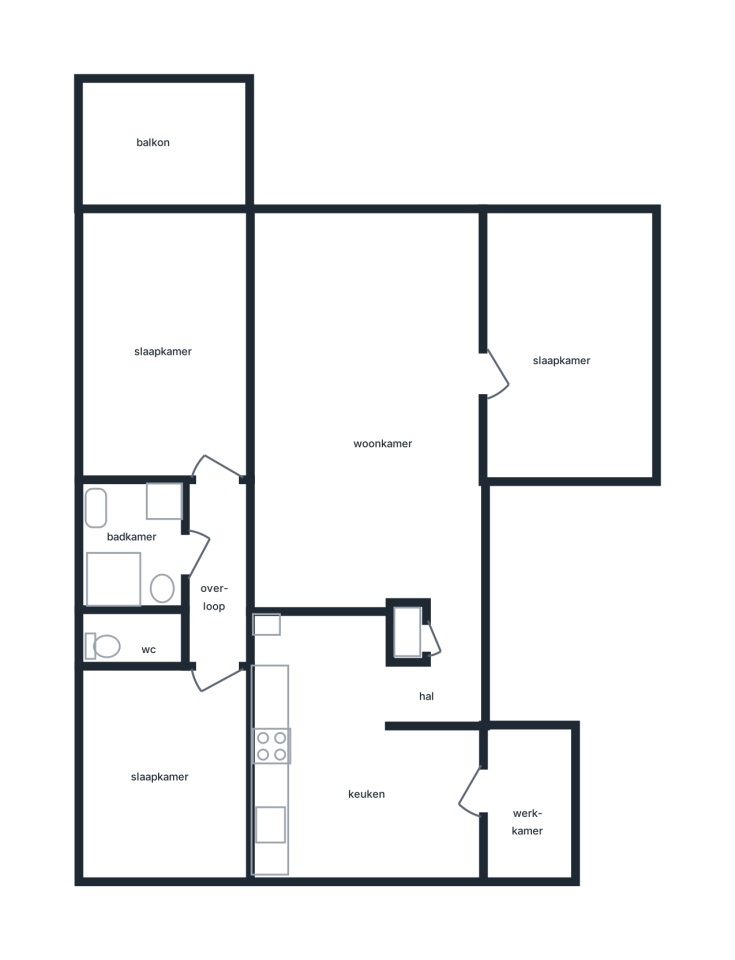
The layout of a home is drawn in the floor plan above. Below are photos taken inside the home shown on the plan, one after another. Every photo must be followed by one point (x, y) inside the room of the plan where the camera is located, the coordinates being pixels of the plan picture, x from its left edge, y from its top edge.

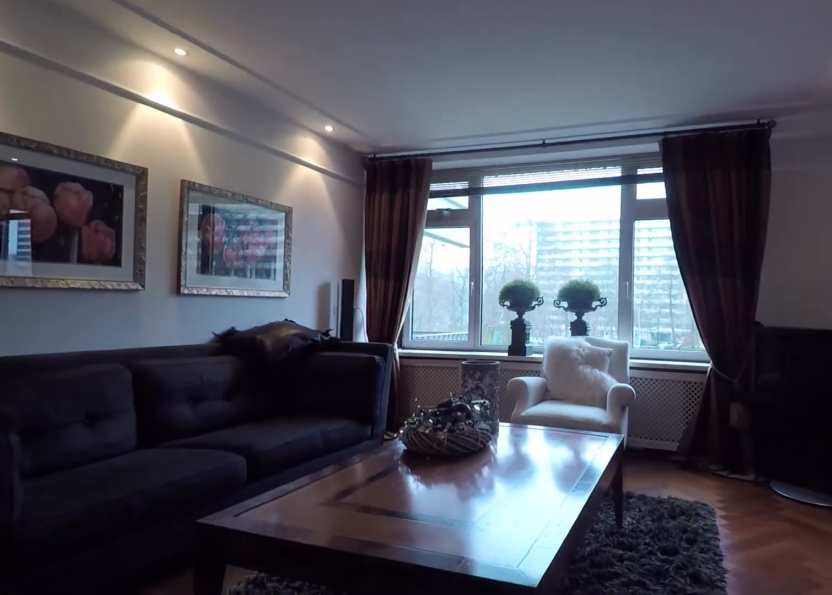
(366, 409)
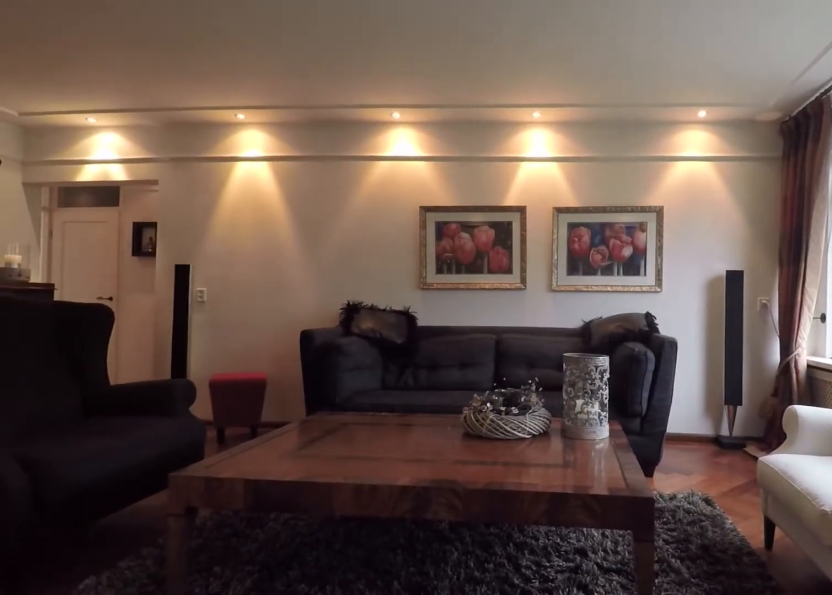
(366, 409)
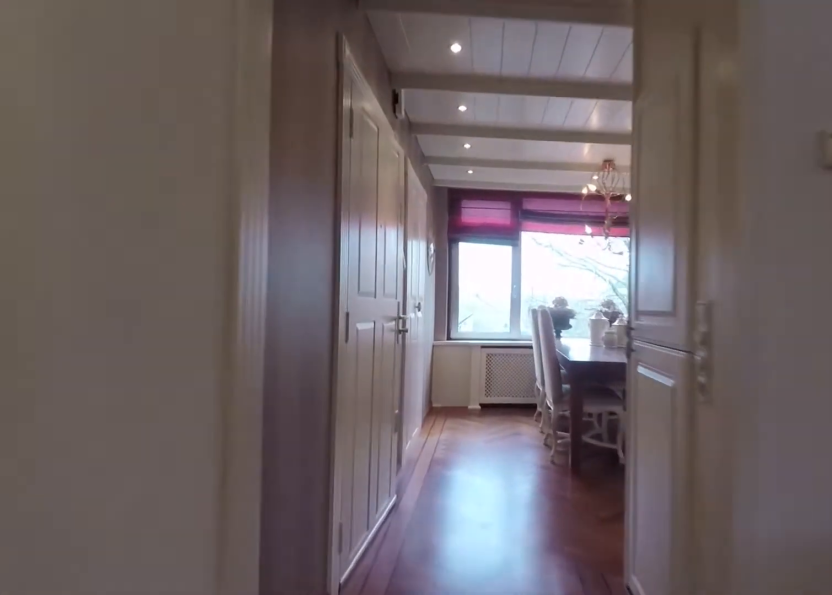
(366, 409)
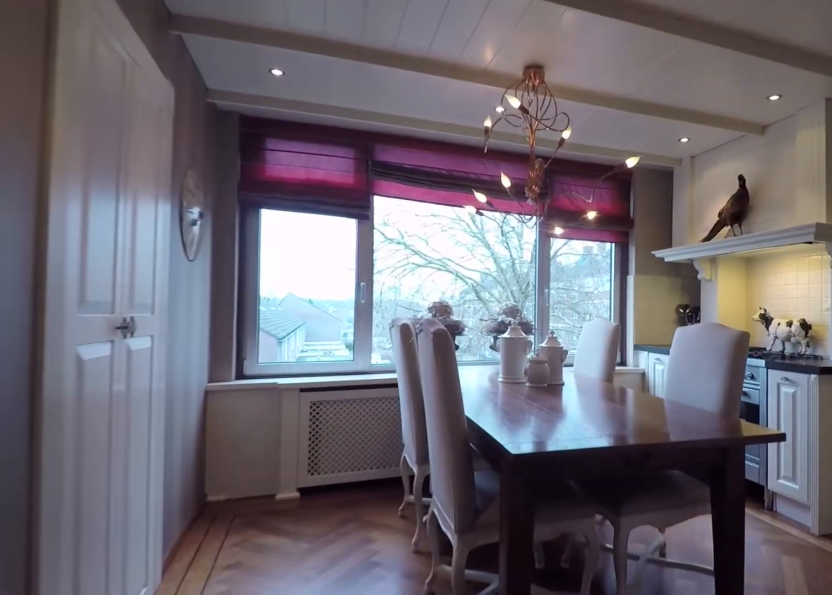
(366, 747)
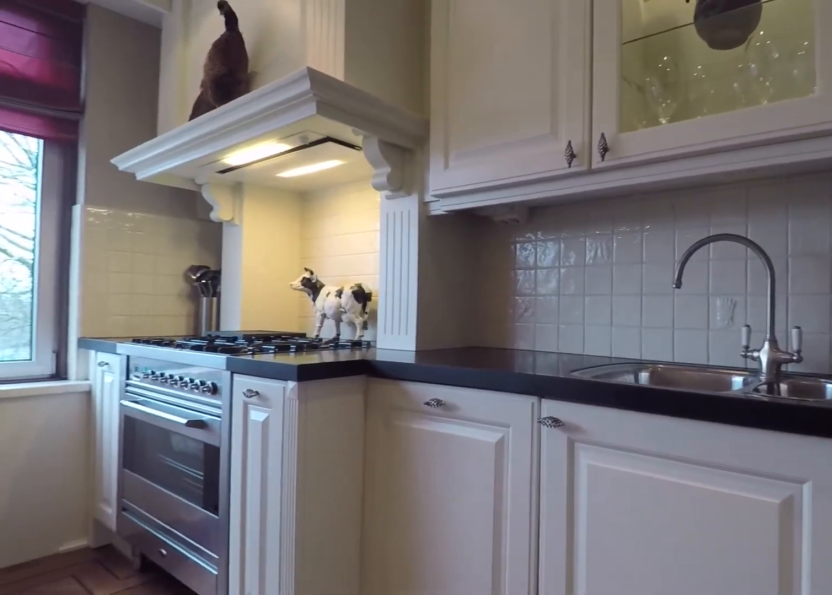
(366, 747)
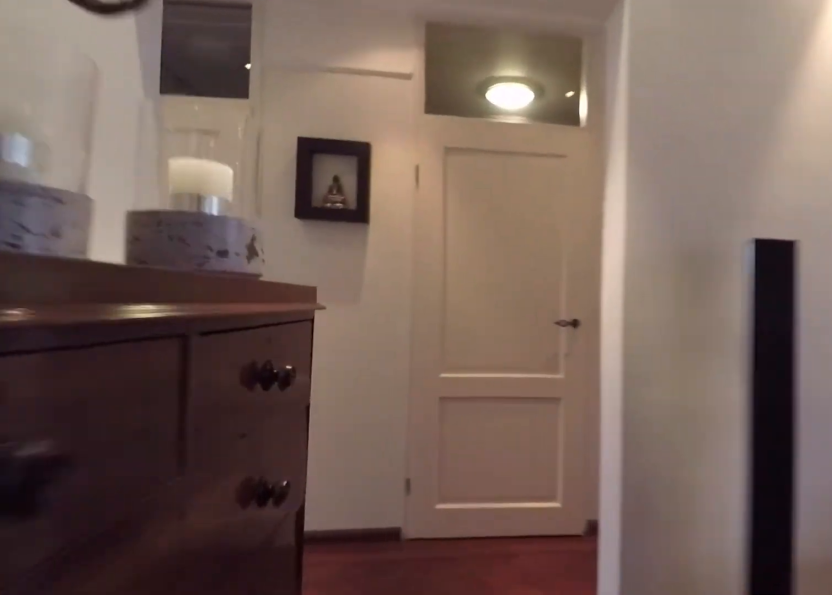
(366, 409)
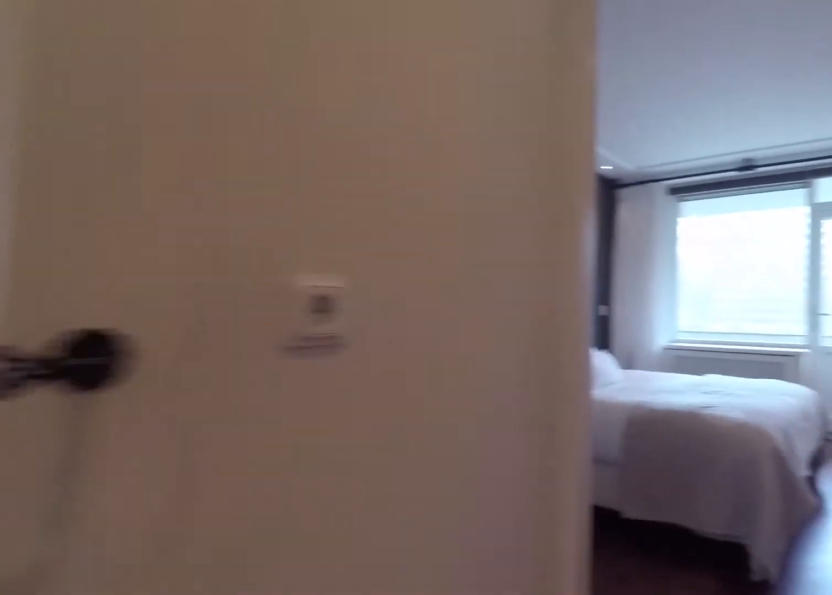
(218, 575)
